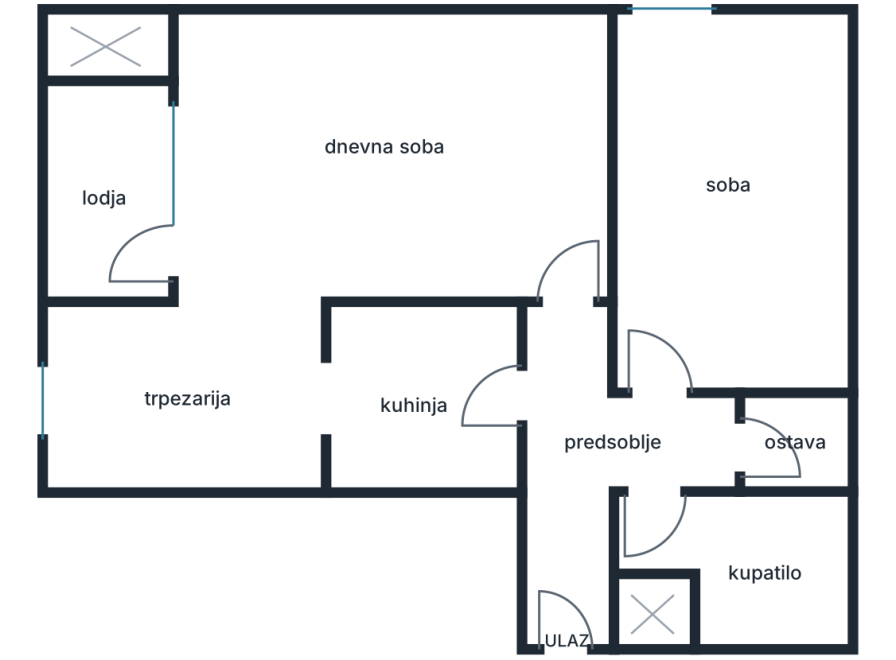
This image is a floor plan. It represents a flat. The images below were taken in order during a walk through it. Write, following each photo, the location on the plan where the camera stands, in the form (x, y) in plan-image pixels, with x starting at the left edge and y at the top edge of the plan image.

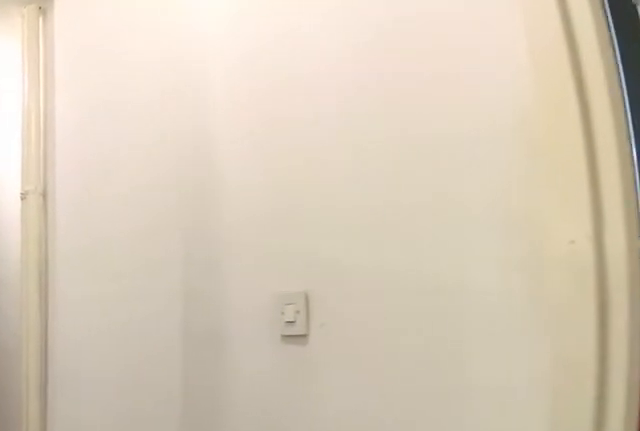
(553, 372)
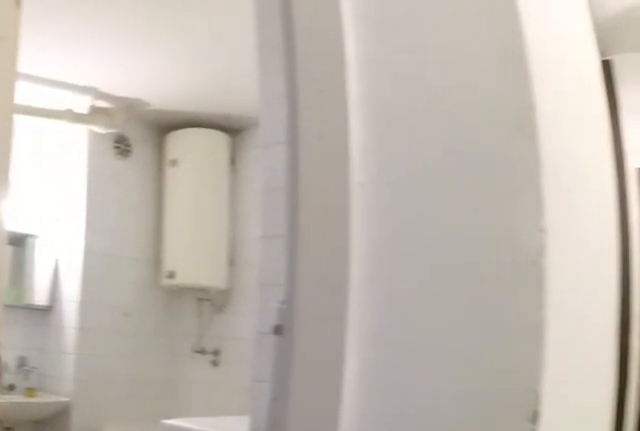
(533, 414)
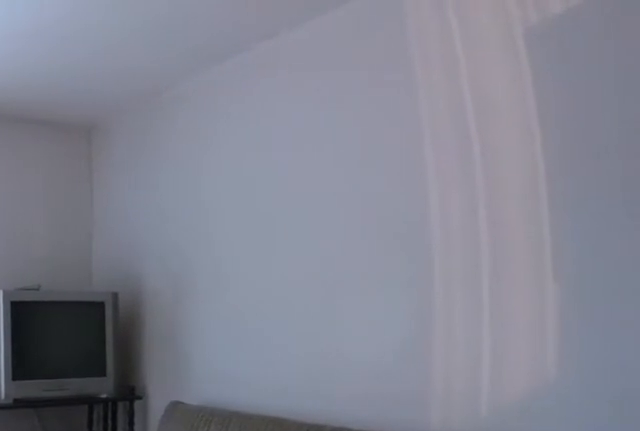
(676, 377)
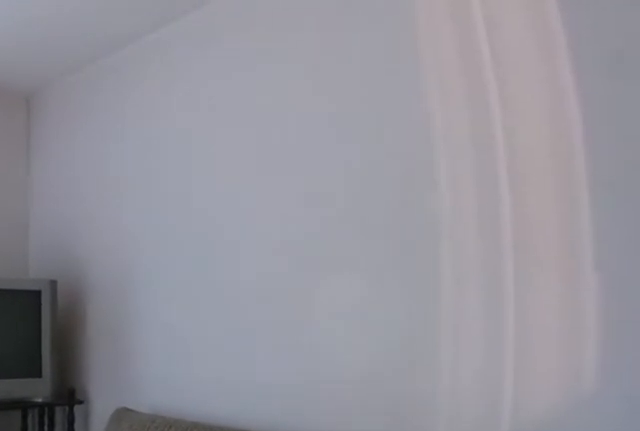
(676, 307)
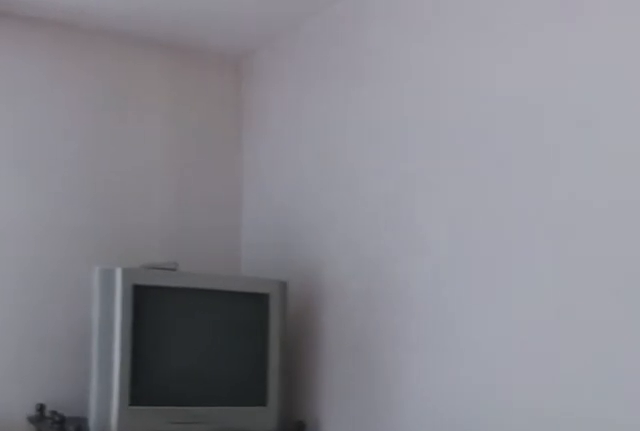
(676, 246)
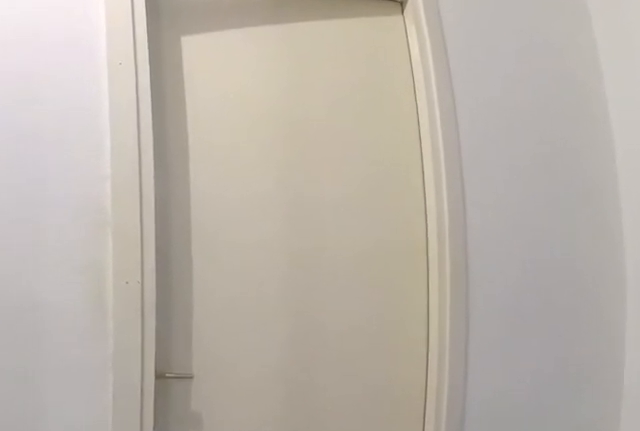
(623, 455)
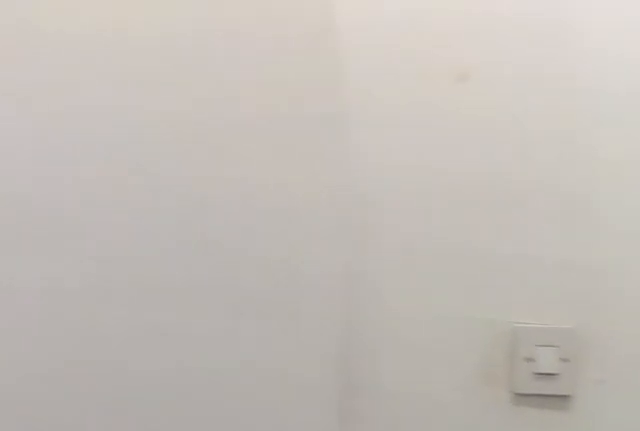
(577, 440)
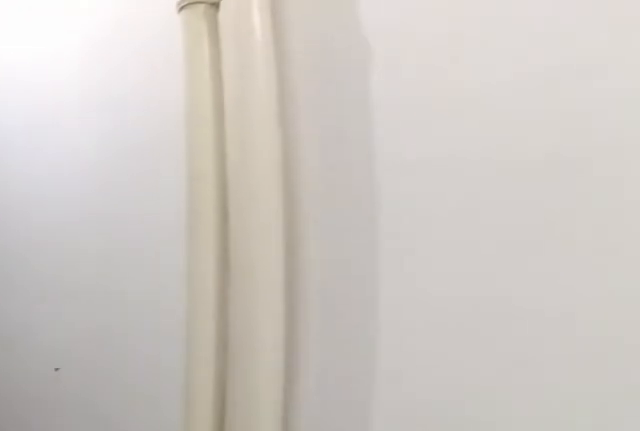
(559, 467)
